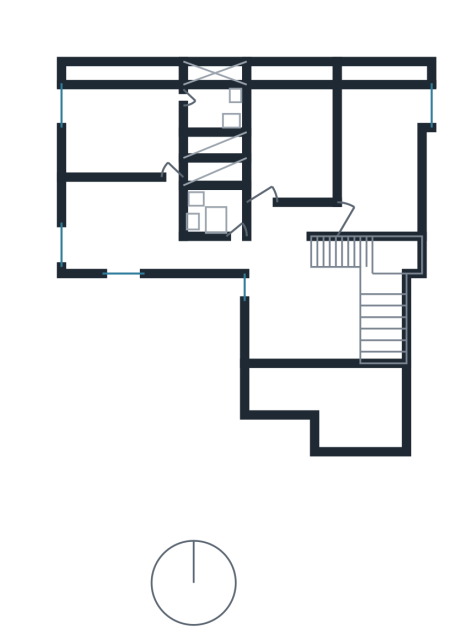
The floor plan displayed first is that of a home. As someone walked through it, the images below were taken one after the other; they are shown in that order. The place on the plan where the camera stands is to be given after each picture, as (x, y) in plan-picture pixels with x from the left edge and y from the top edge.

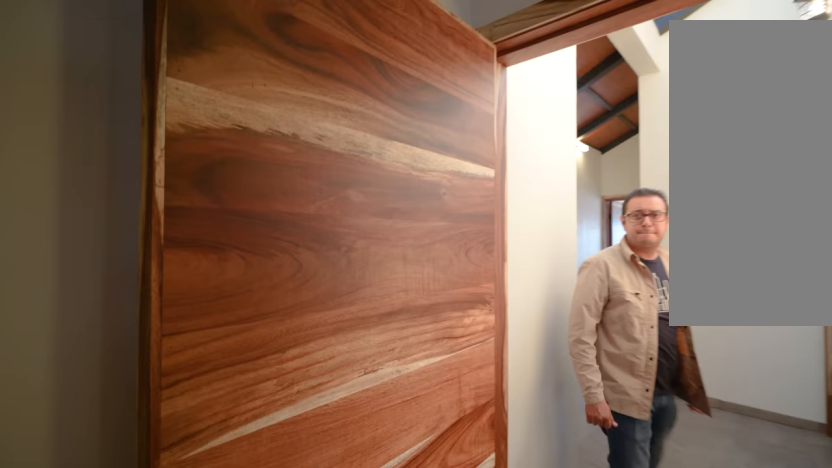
(386, 208)
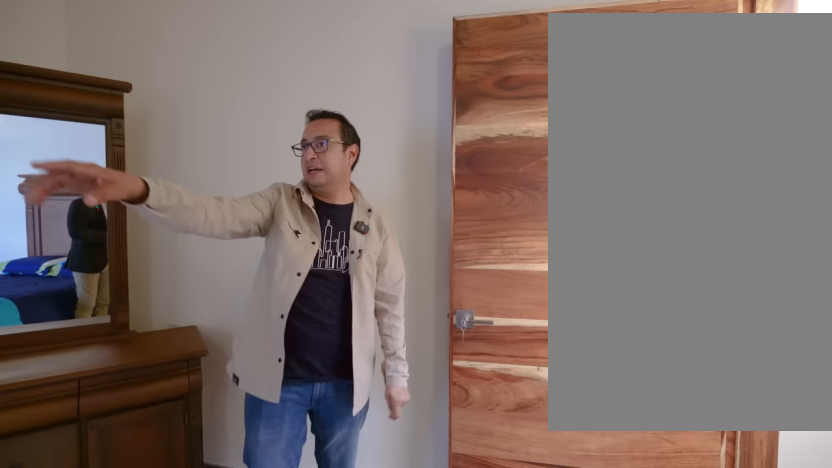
(364, 215)
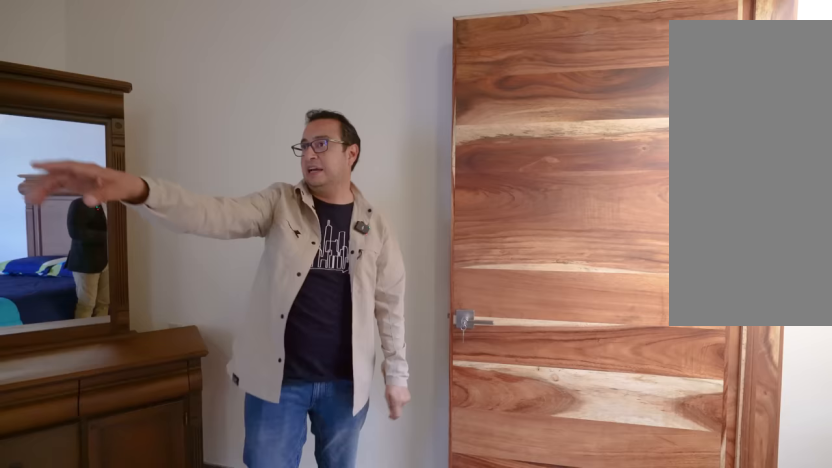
(364, 216)
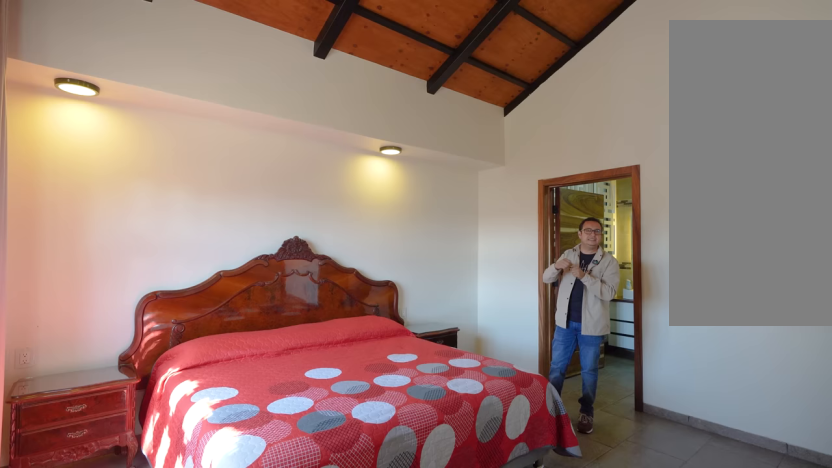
(125, 158)
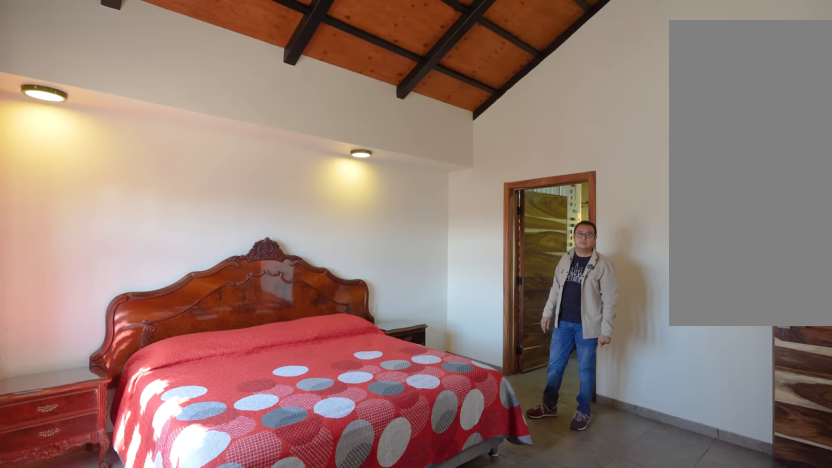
(126, 157)
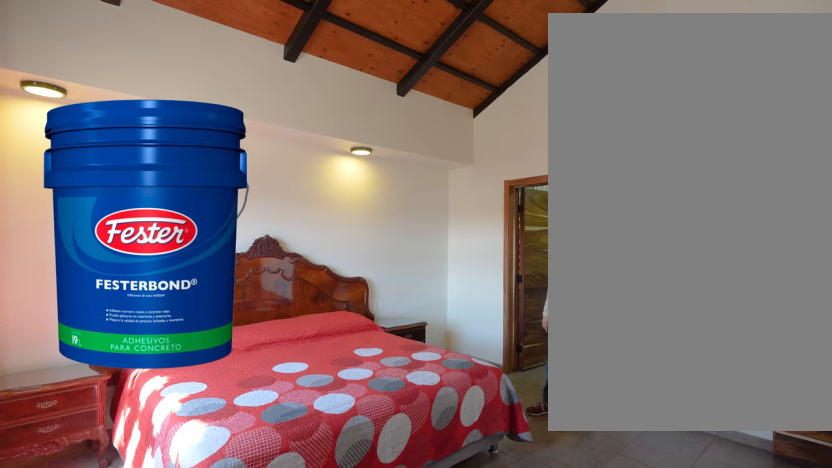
(125, 157)
